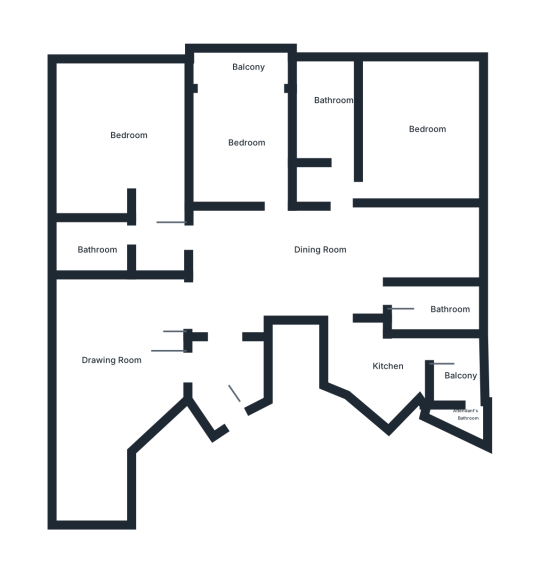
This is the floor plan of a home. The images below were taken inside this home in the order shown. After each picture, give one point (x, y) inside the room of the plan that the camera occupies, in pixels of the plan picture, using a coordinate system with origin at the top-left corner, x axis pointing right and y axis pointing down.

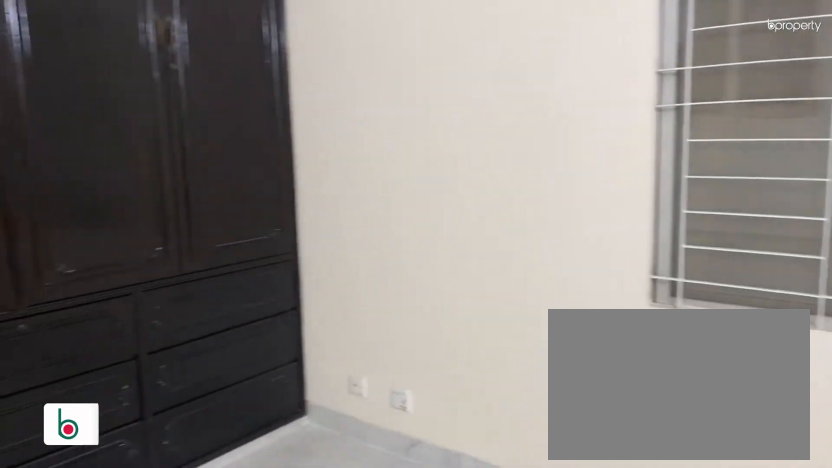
(129, 132)
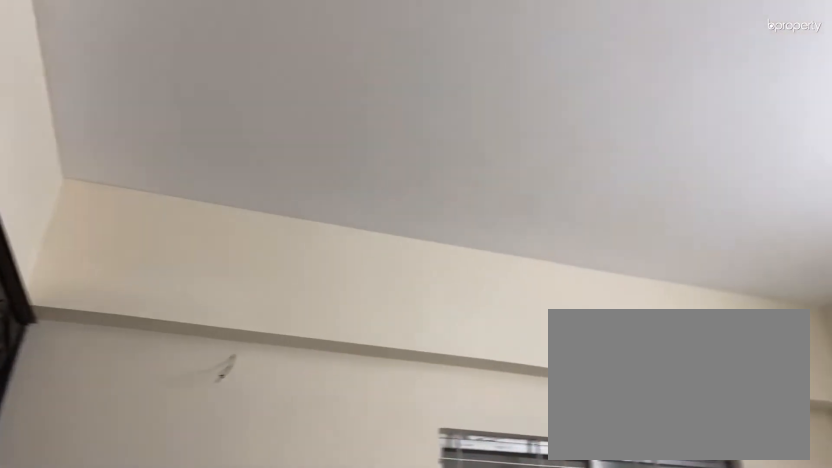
(129, 132)
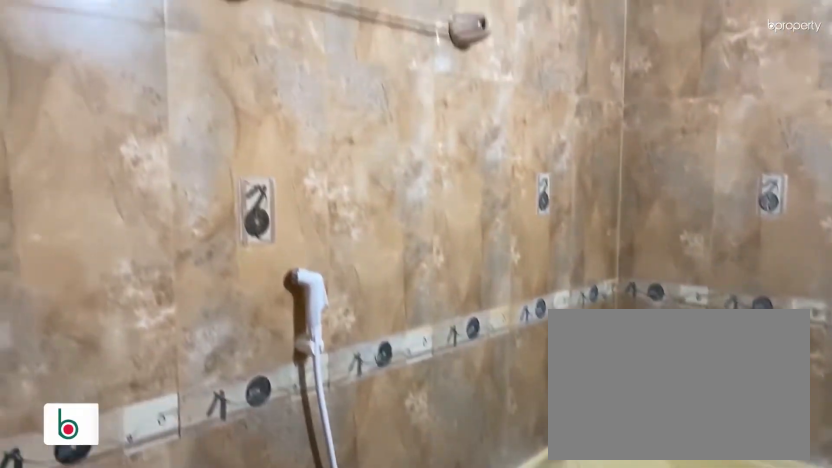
(97, 243)
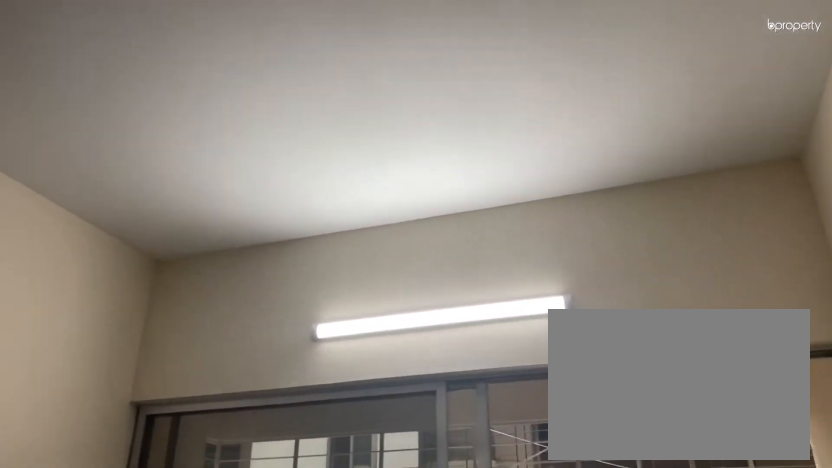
(241, 121)
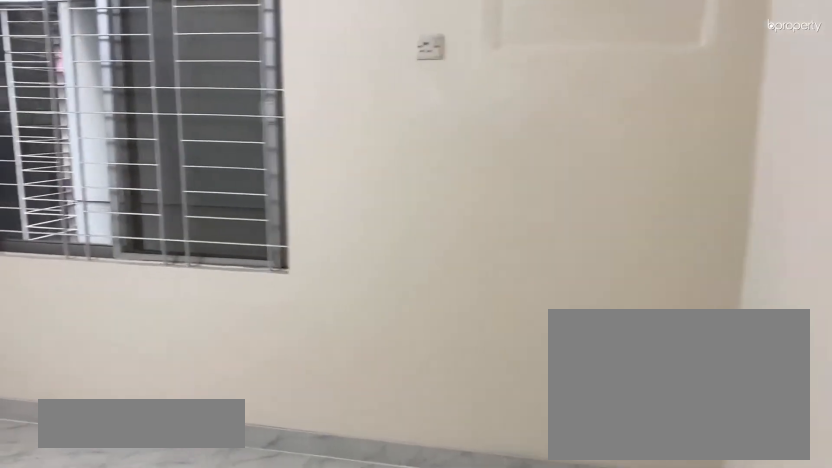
(413, 148)
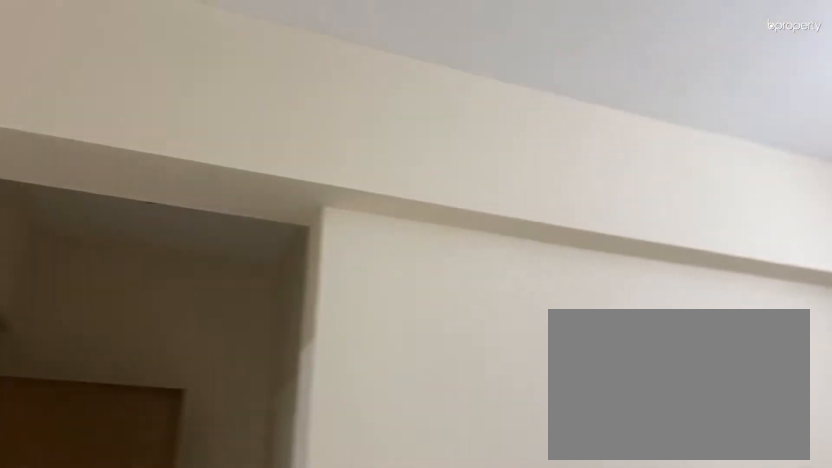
(413, 148)
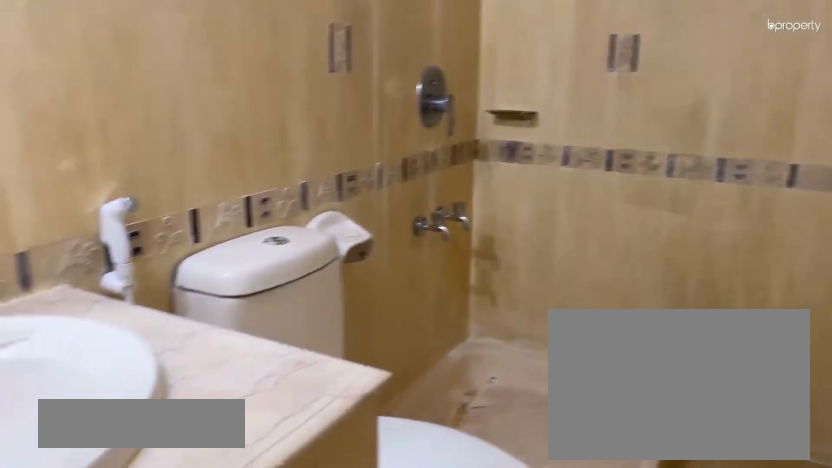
(326, 107)
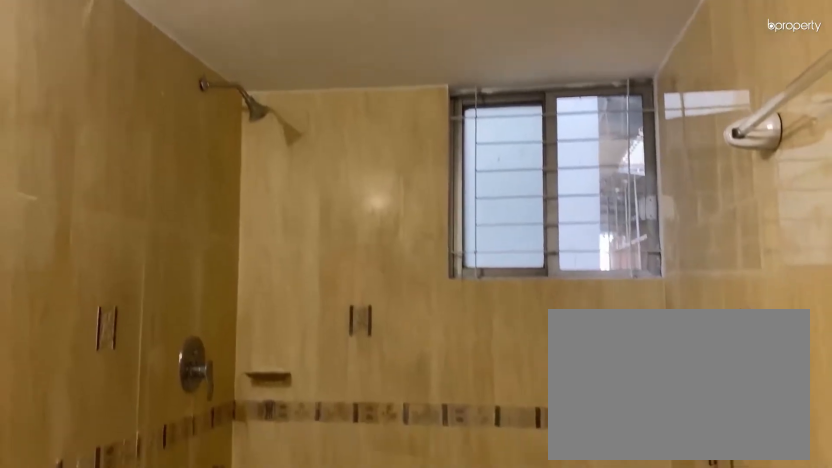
(334, 113)
